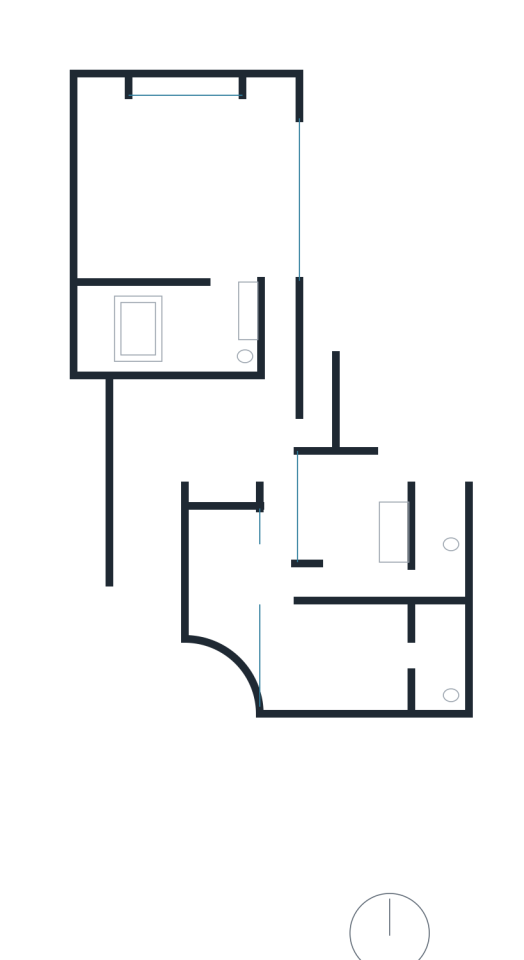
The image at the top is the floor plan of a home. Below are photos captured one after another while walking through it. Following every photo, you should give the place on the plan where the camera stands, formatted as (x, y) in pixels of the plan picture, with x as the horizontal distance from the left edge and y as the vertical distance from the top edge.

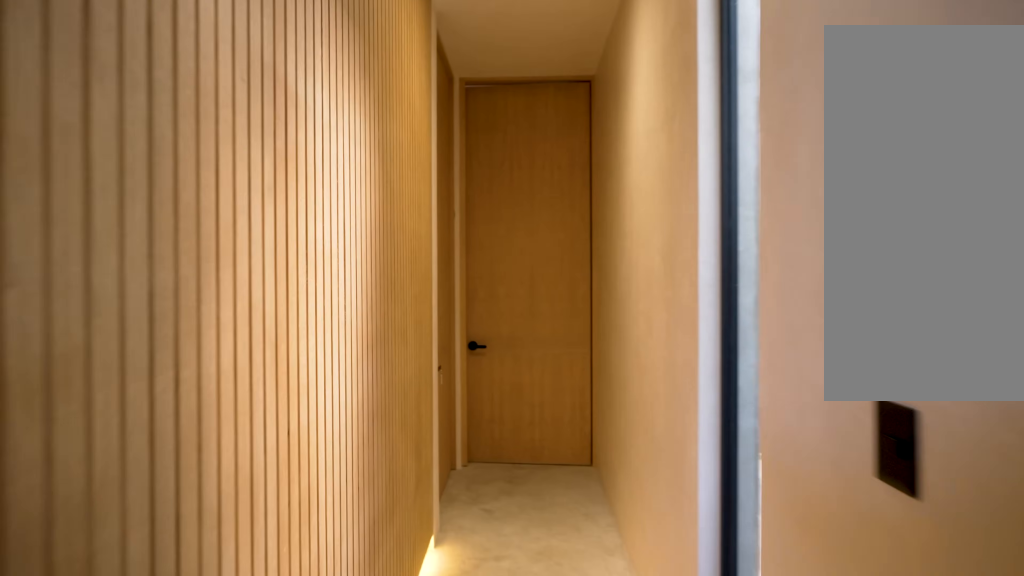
(278, 442)
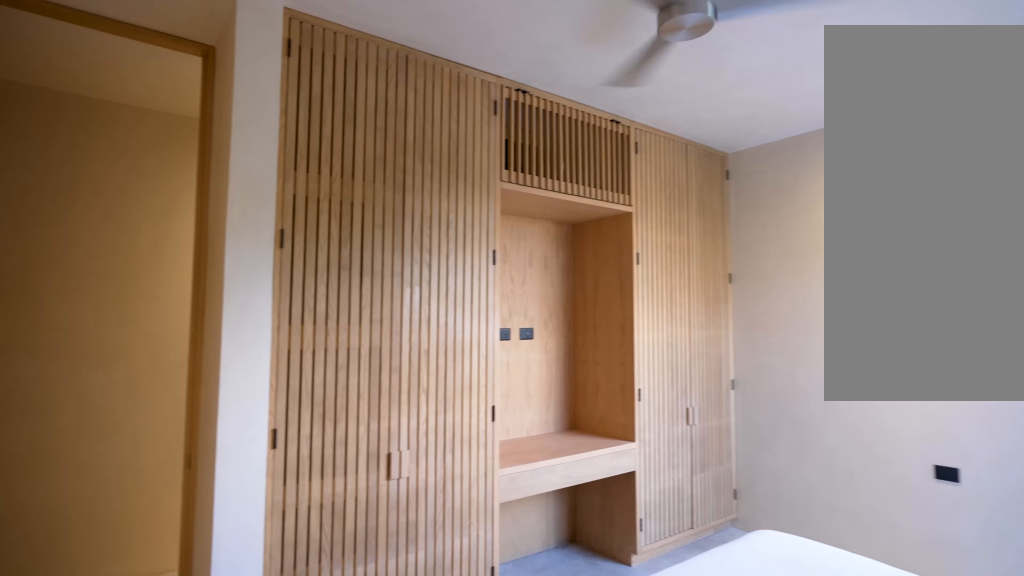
(280, 597)
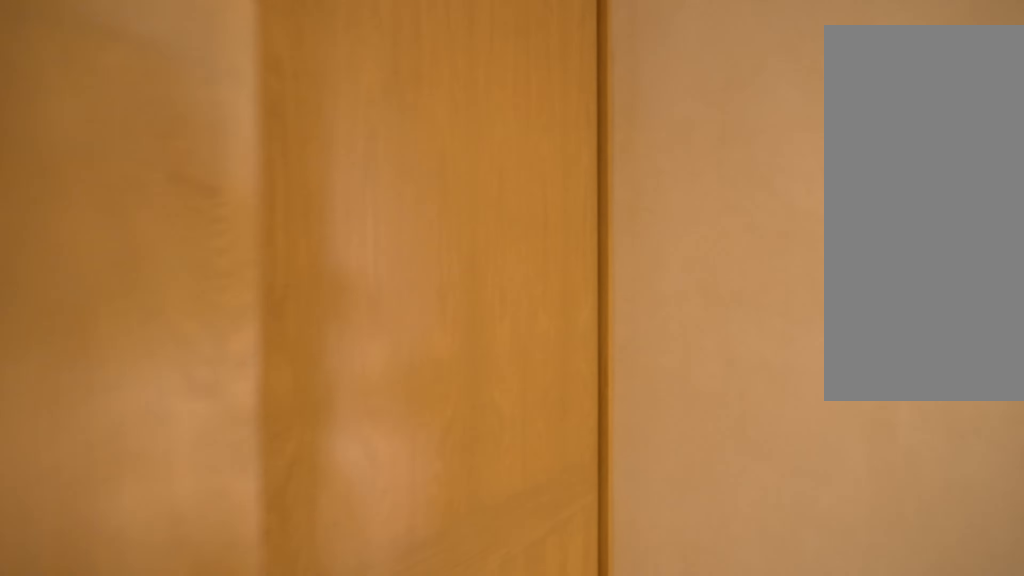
(390, 581)
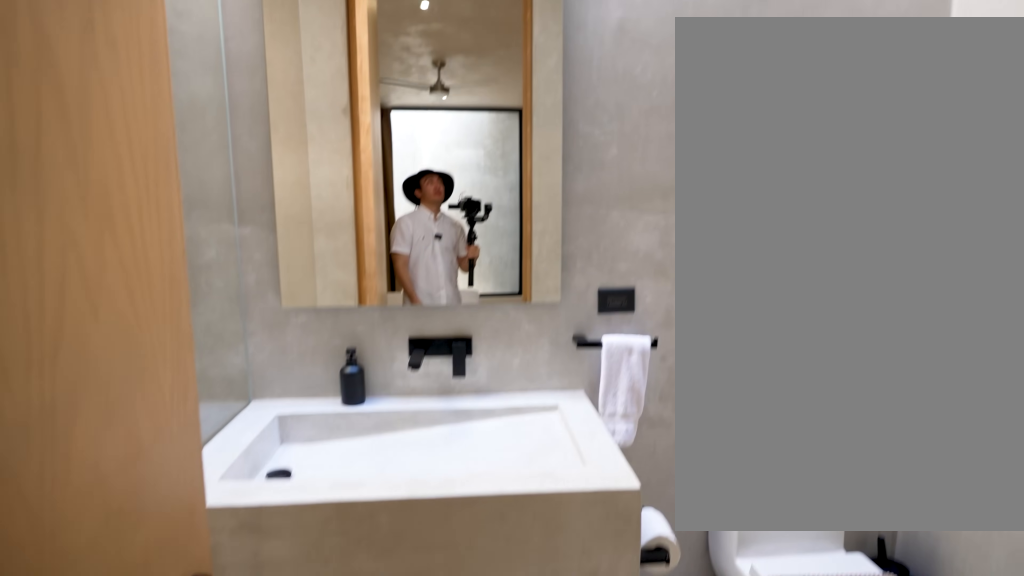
(417, 656)
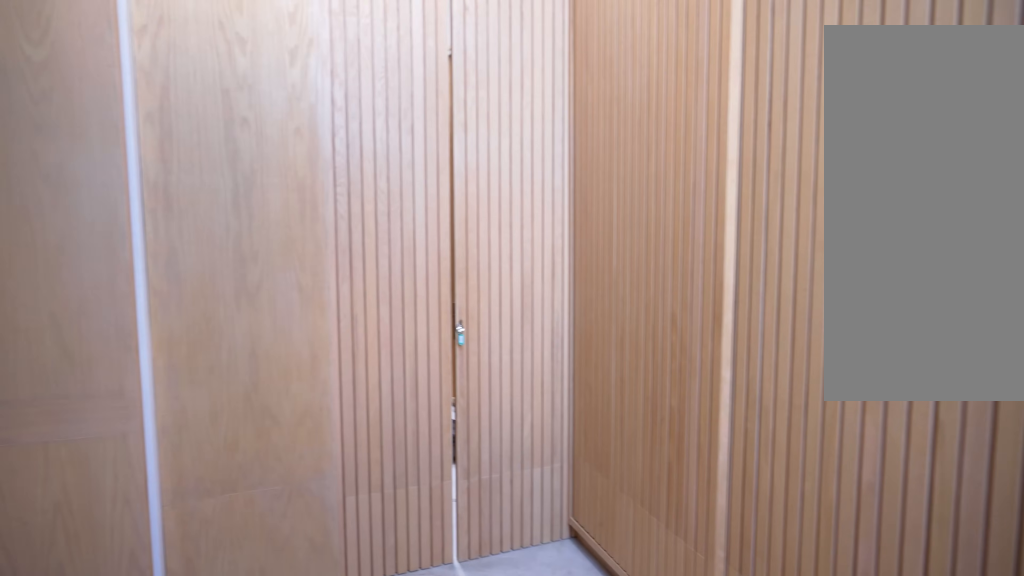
(275, 256)
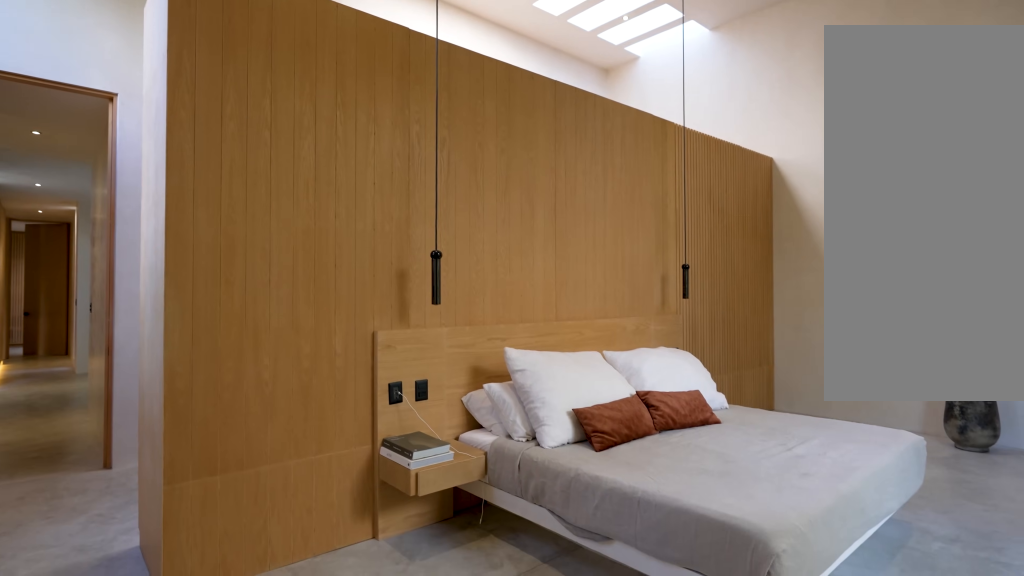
(273, 115)
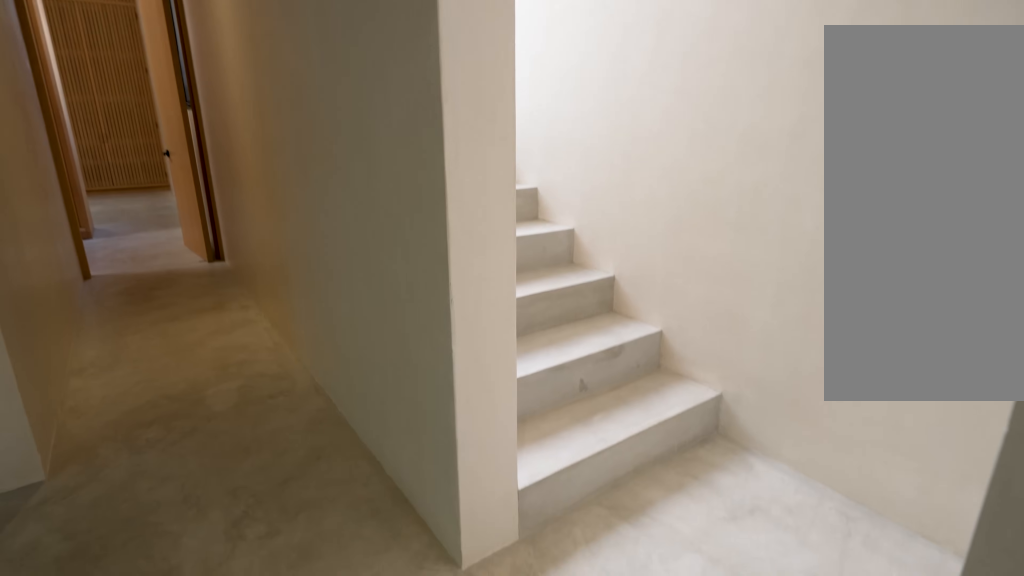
(290, 440)
